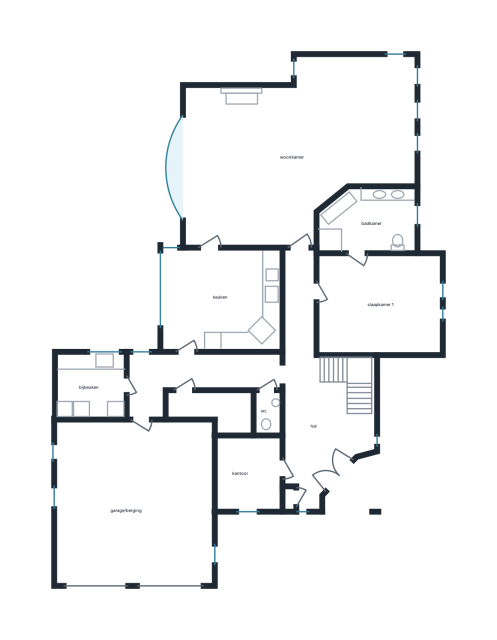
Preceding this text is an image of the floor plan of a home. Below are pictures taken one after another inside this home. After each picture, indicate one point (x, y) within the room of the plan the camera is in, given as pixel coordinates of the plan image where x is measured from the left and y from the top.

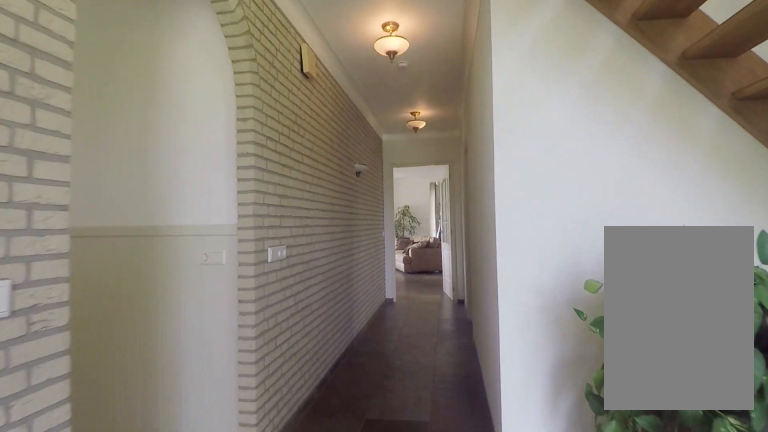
(313, 396)
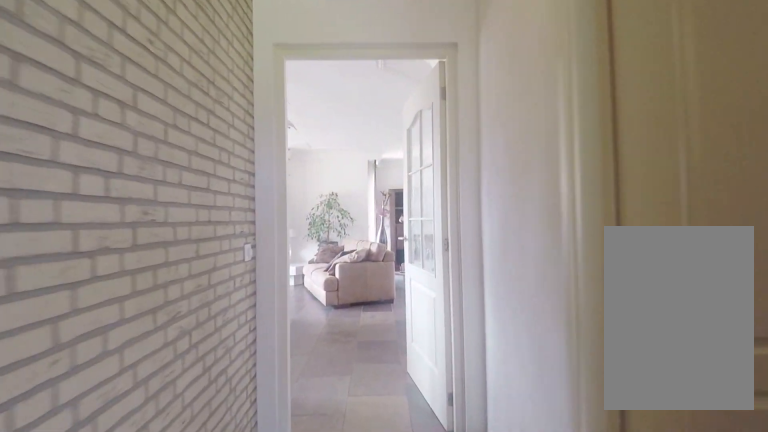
(313, 396)
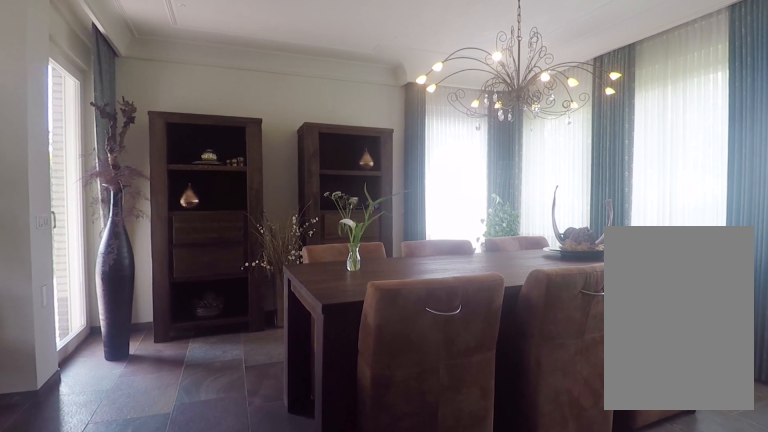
(289, 149)
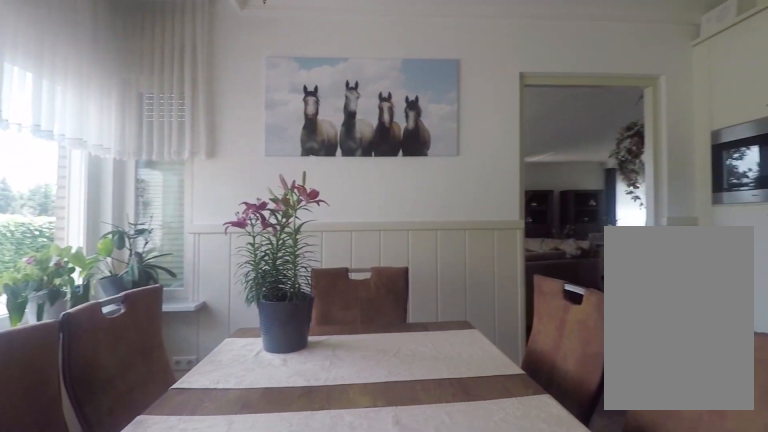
(222, 298)
